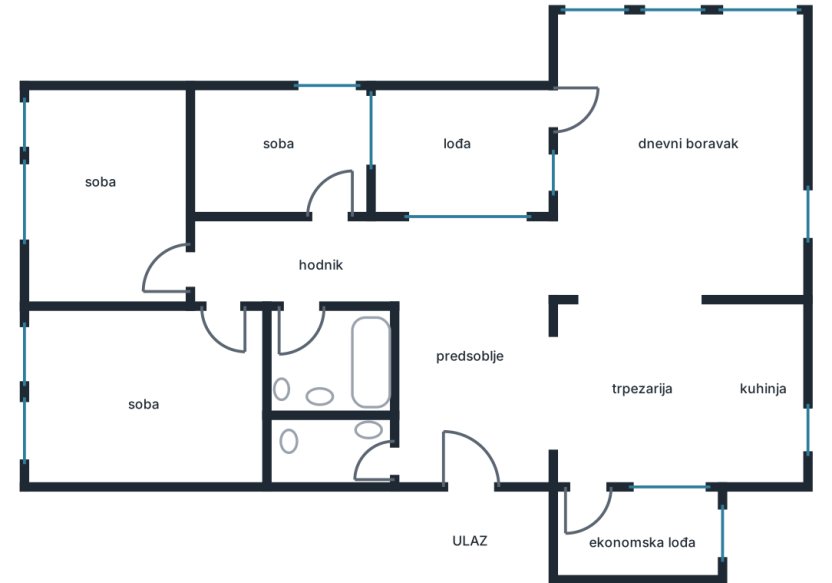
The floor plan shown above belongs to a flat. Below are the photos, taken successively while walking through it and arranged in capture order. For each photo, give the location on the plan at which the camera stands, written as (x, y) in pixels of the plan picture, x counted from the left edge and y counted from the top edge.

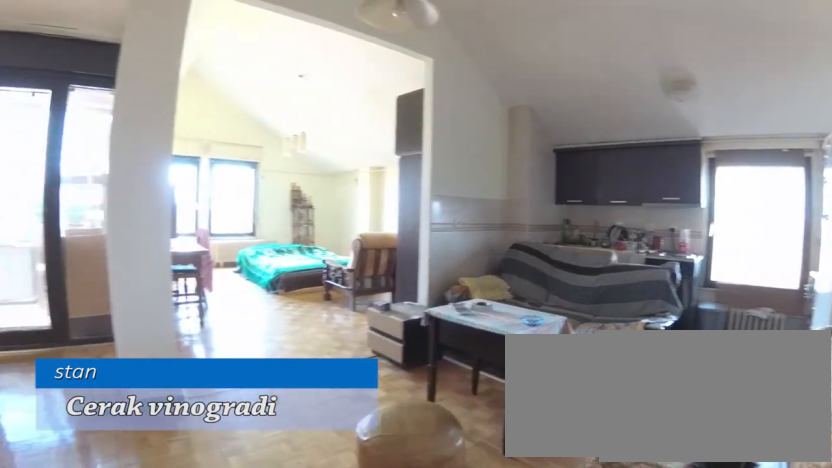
(475, 456)
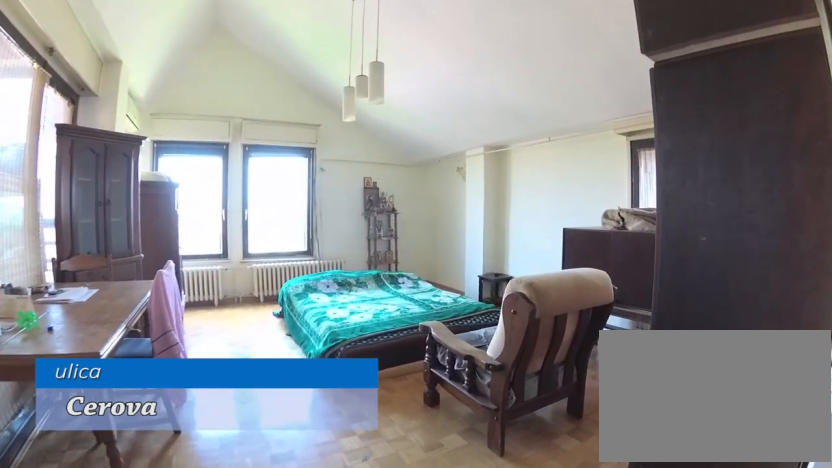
(639, 340)
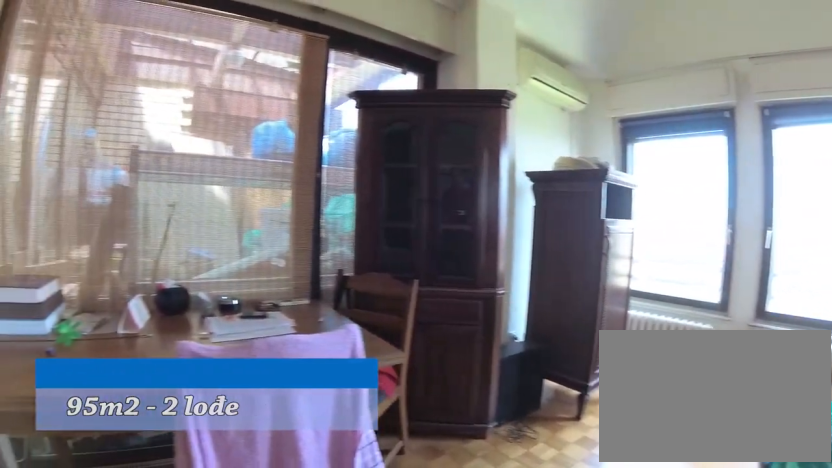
(700, 202)
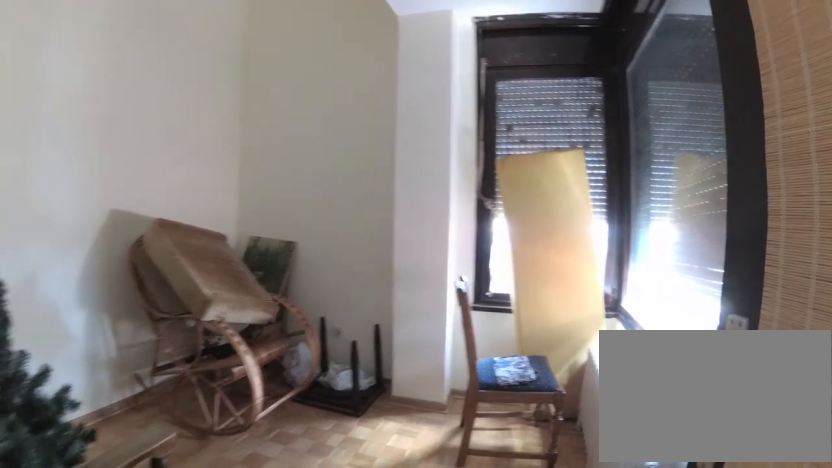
(369, 240)
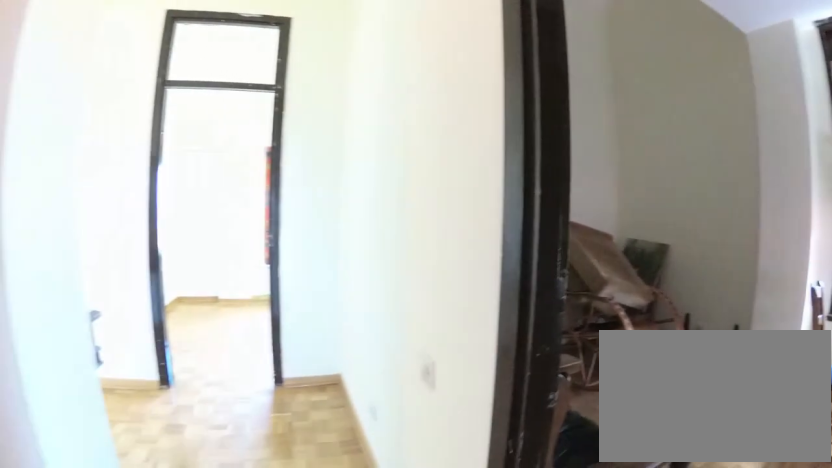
(409, 252)
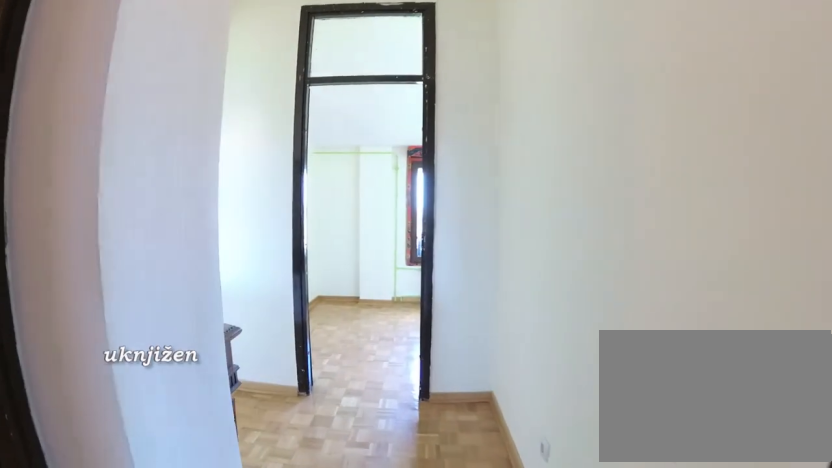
(365, 260)
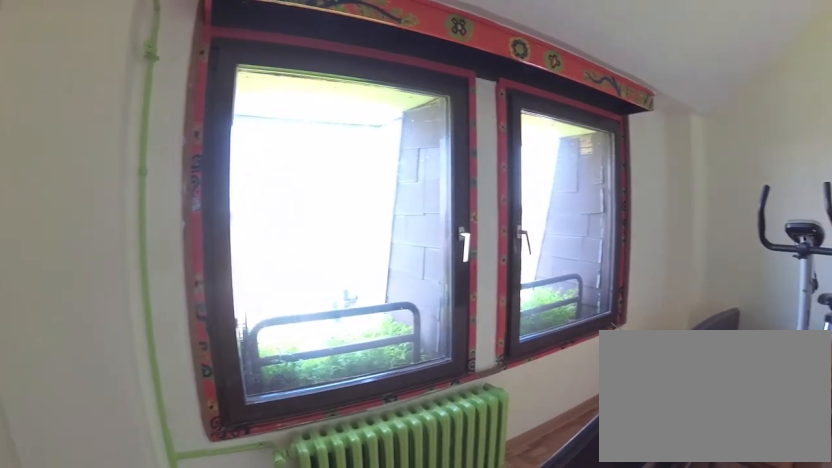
(99, 267)
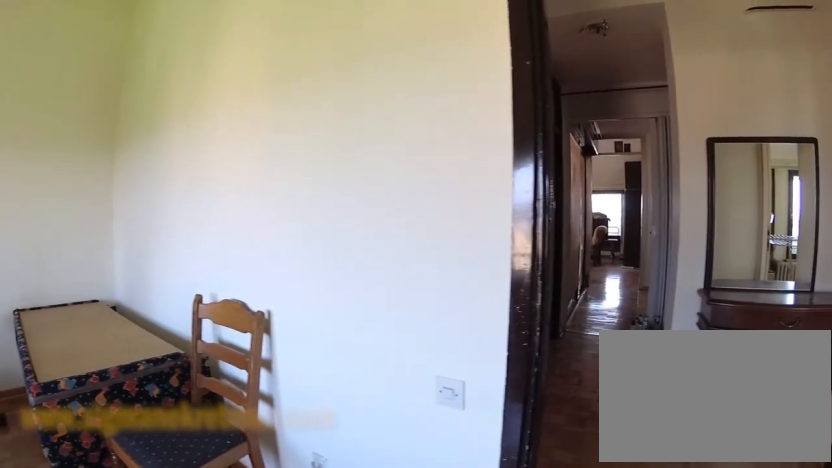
(56, 265)
